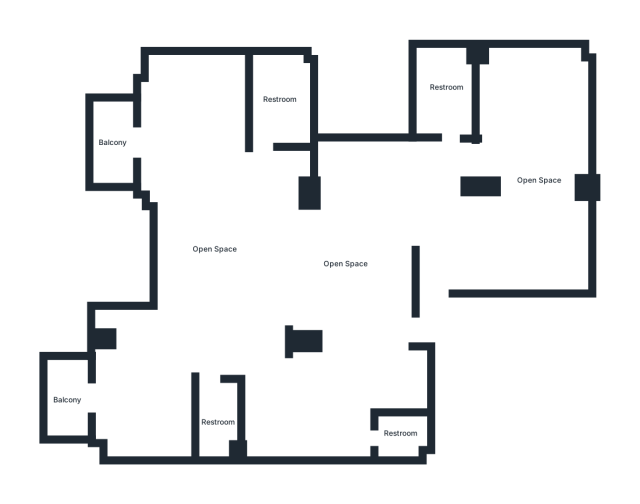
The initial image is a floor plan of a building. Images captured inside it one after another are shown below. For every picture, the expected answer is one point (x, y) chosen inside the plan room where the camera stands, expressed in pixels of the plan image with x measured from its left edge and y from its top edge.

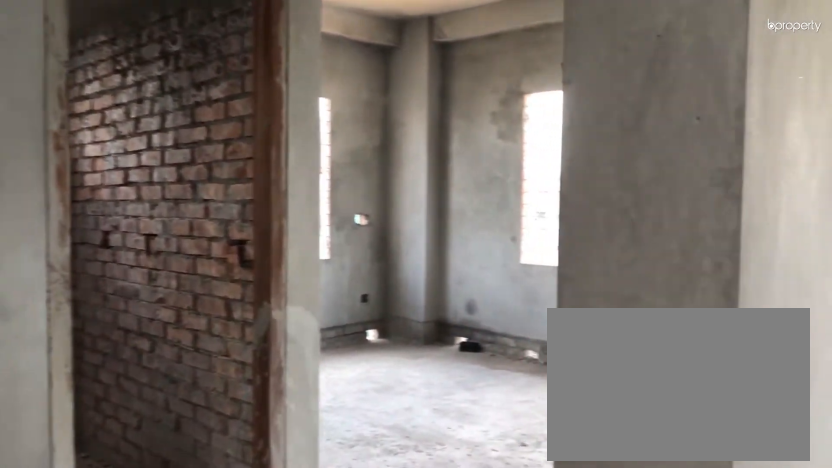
(520, 242)
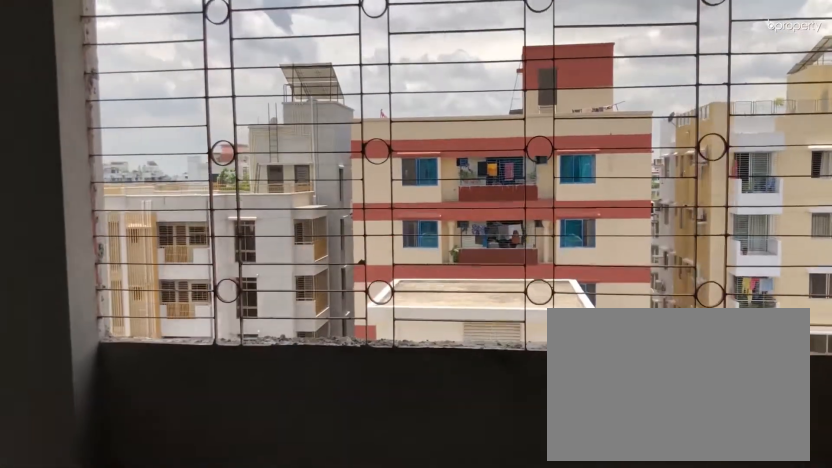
(542, 236)
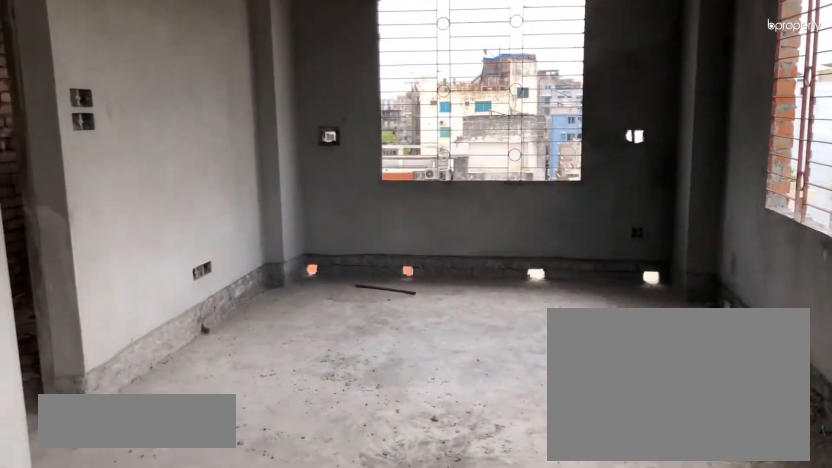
(534, 155)
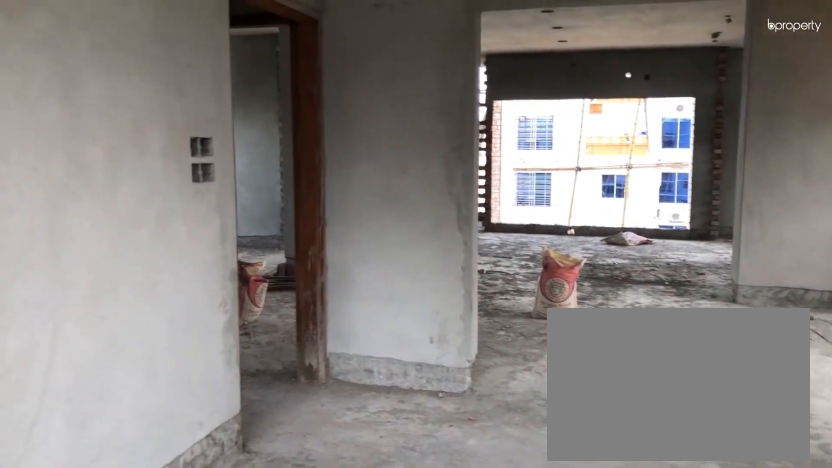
(521, 232)
